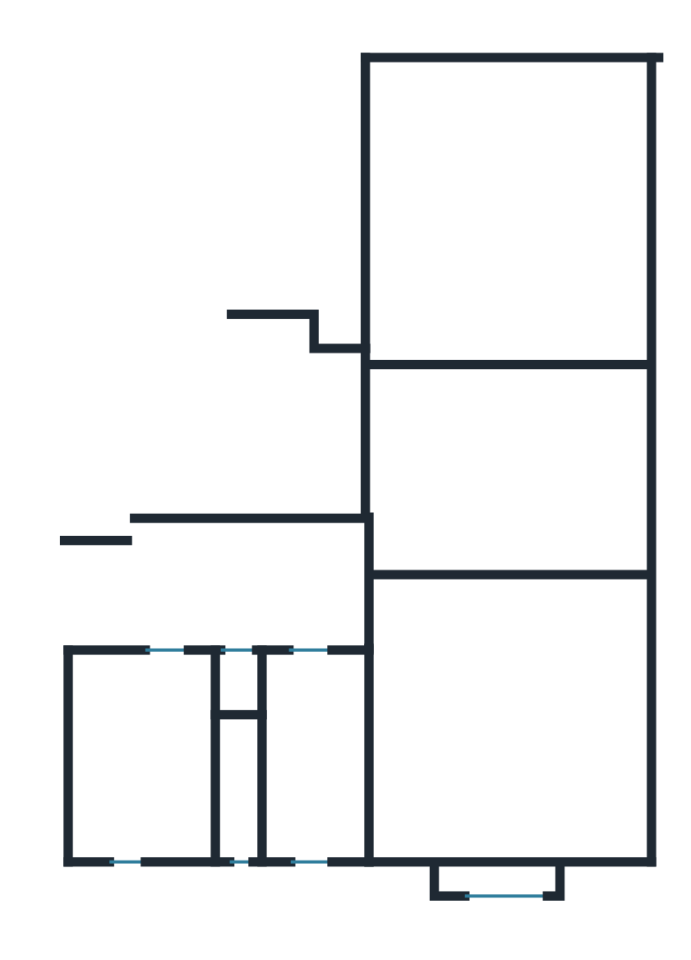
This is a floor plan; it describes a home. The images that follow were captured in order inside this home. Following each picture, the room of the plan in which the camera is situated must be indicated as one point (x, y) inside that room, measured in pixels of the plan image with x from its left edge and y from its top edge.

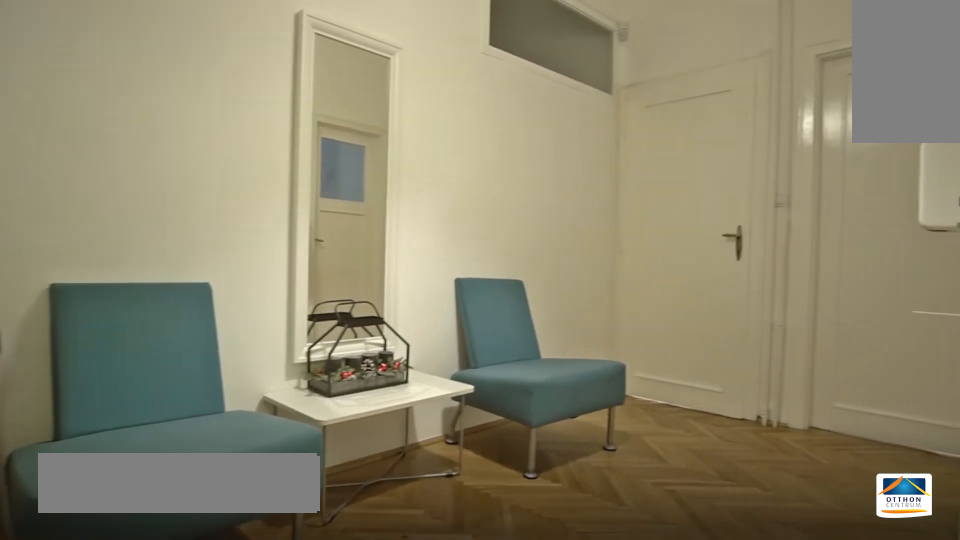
(259, 586)
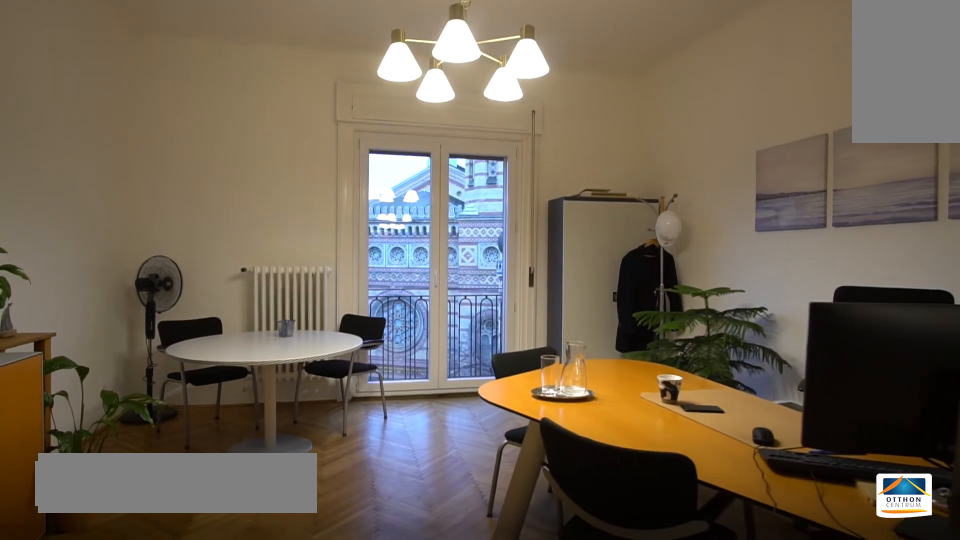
(510, 227)
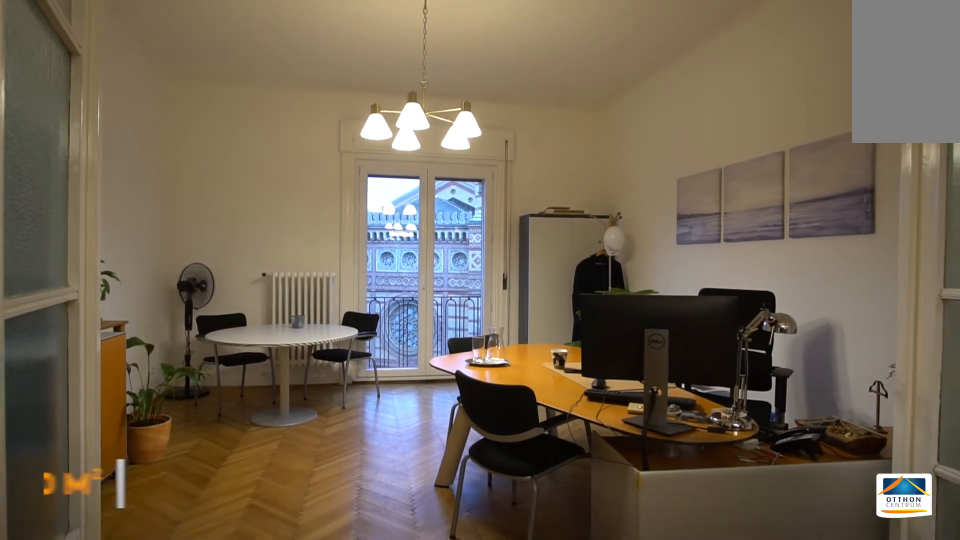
(509, 228)
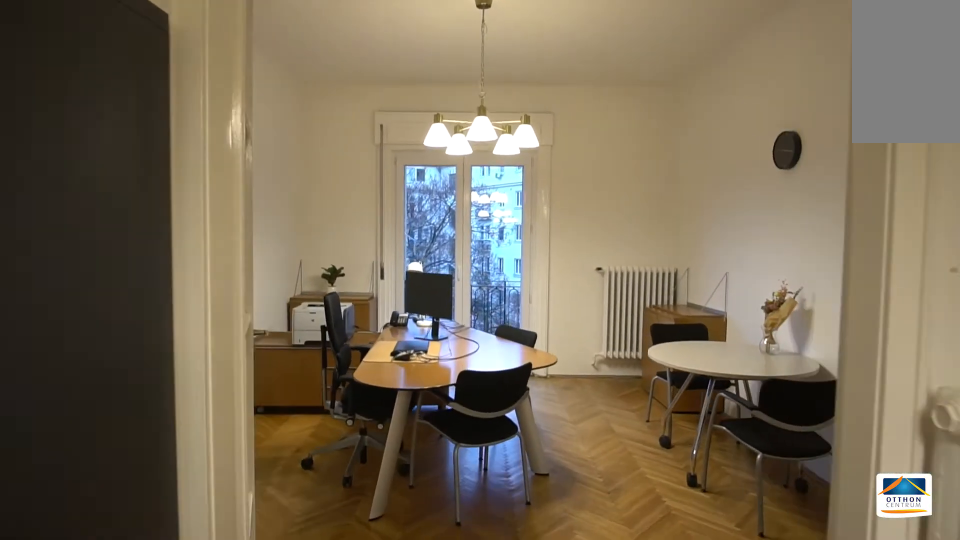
(505, 476)
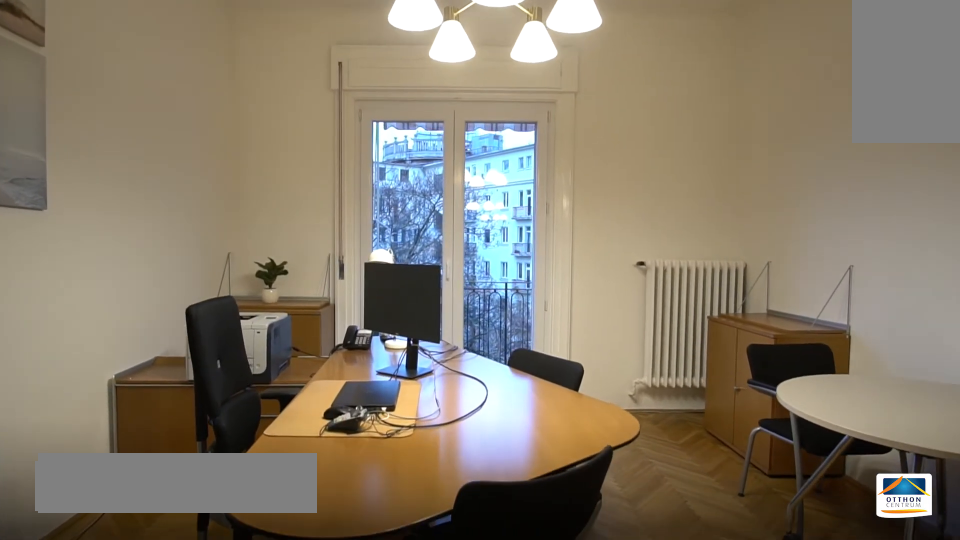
(518, 734)
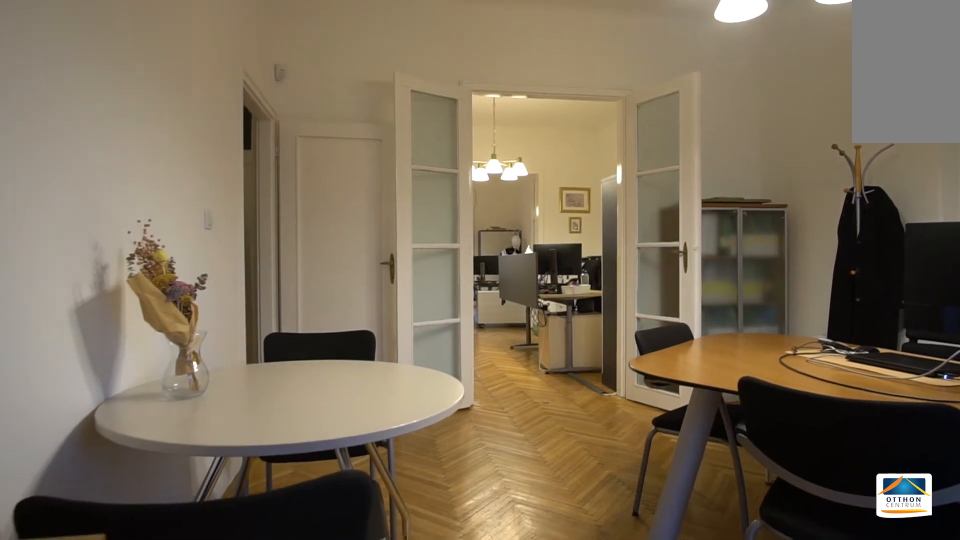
(517, 734)
